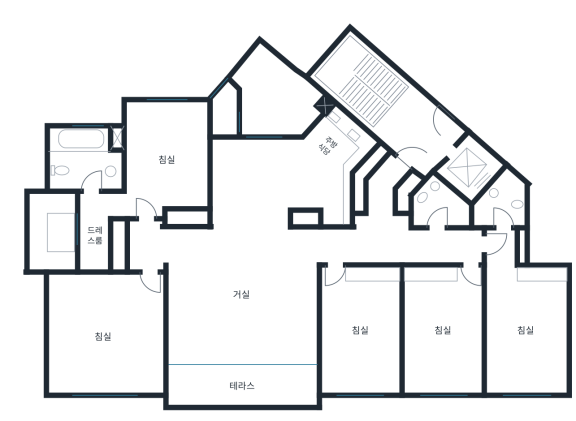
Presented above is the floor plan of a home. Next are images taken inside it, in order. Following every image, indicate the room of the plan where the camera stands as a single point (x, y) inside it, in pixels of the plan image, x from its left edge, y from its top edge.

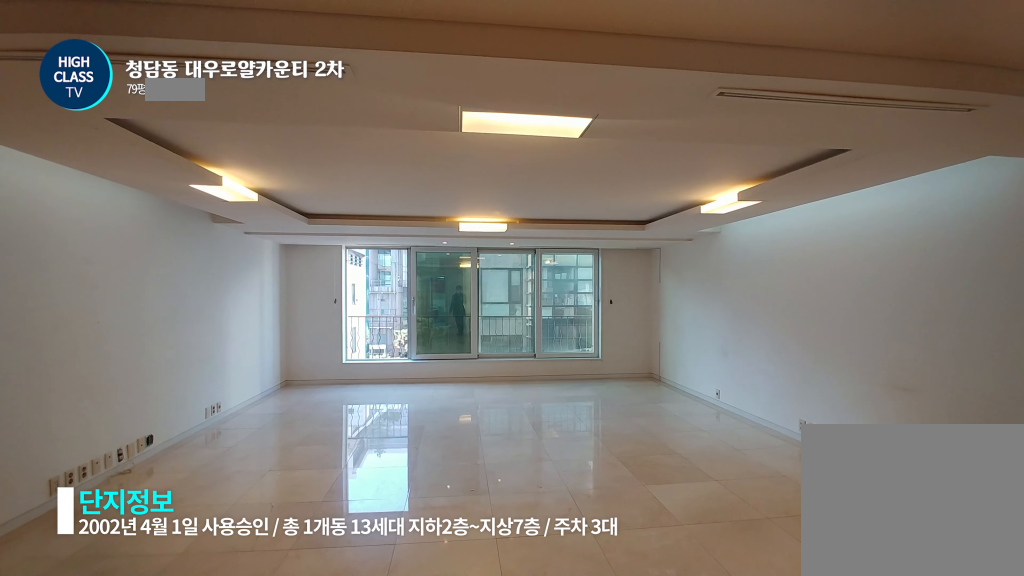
(242, 302)
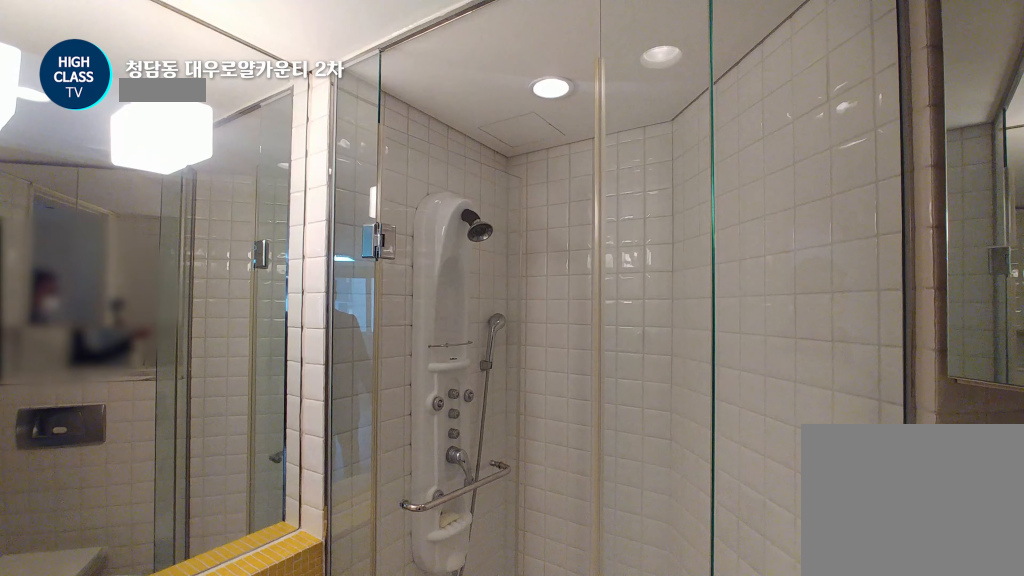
(501, 202)
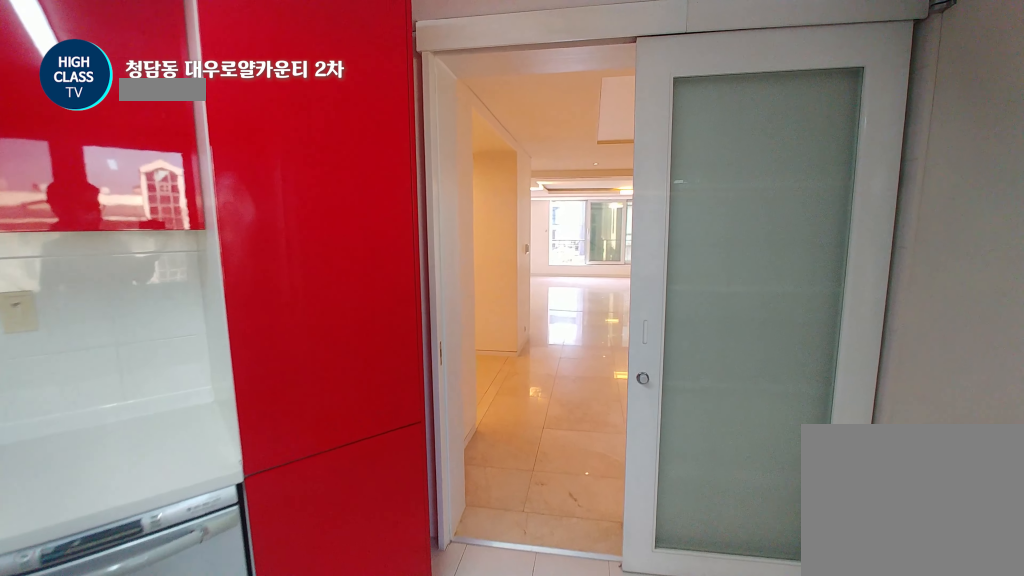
(277, 97)
